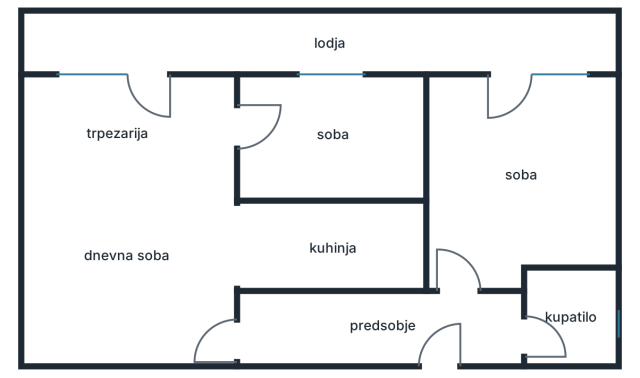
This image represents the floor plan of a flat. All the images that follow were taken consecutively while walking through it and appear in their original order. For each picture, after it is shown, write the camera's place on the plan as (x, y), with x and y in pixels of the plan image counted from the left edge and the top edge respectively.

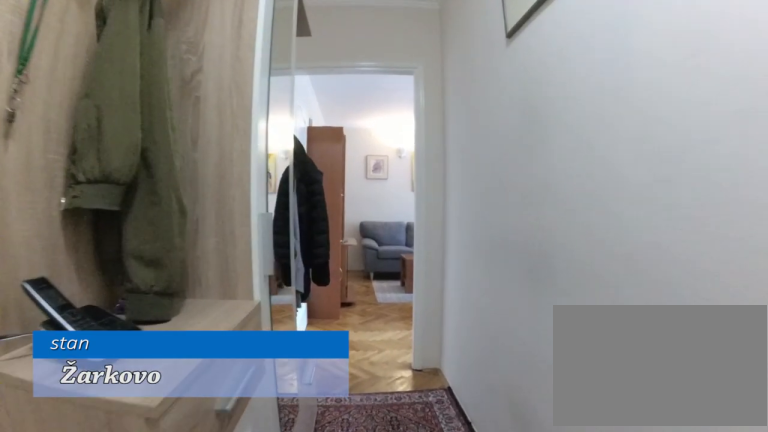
(386, 331)
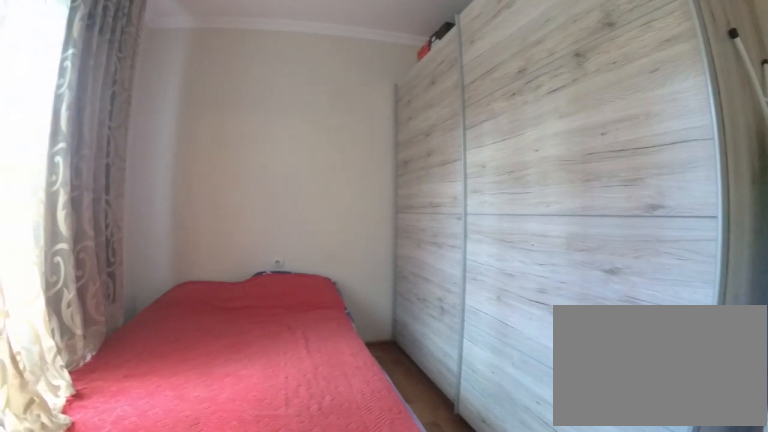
(222, 140)
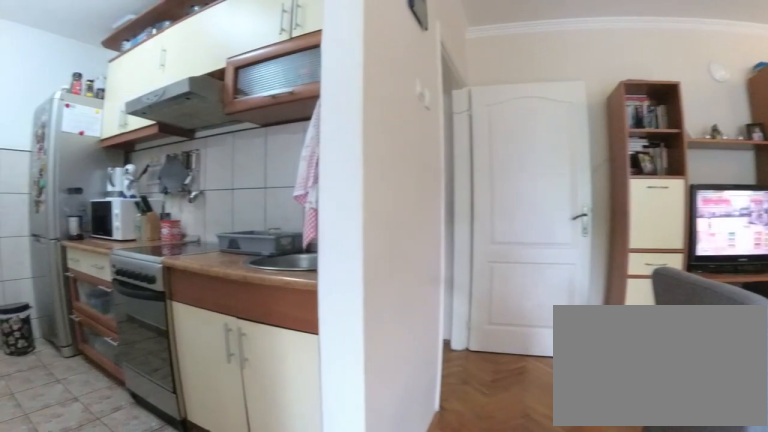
(205, 197)
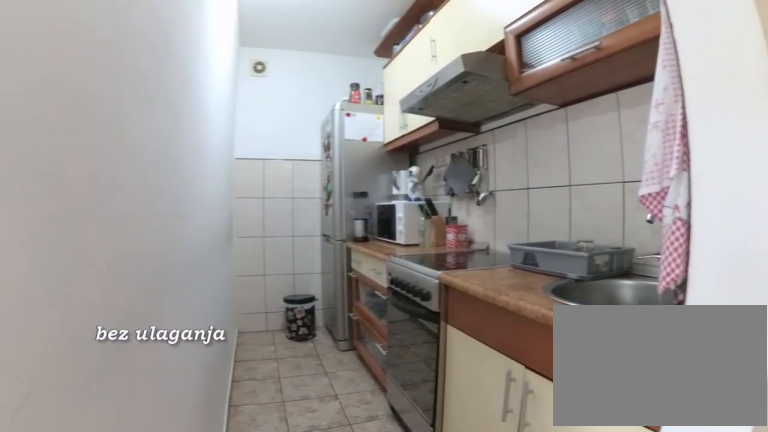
(206, 233)
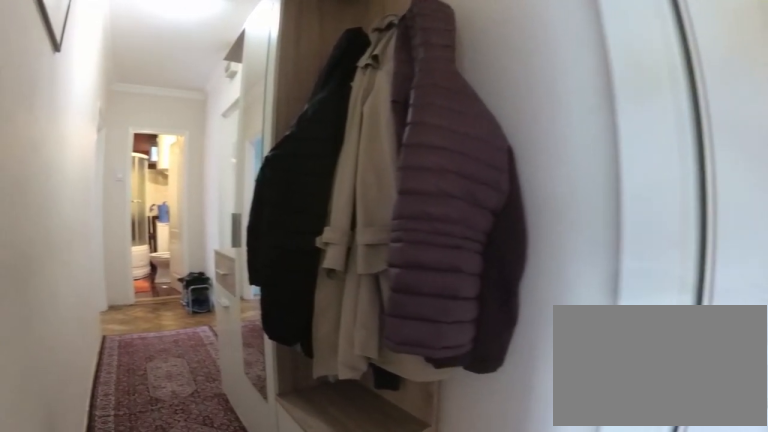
(200, 297)
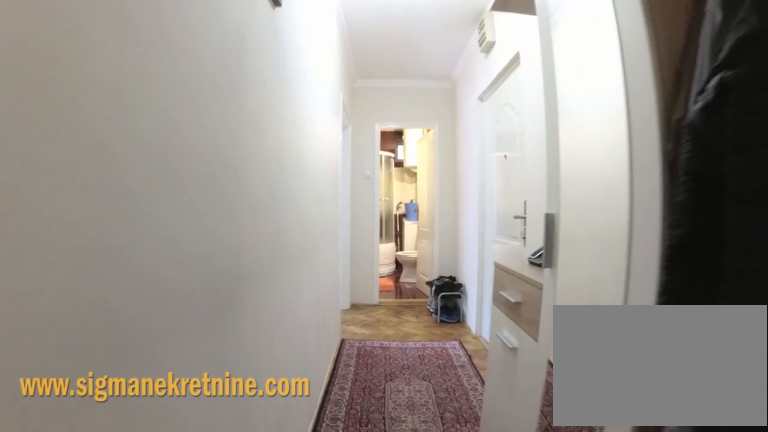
(239, 324)
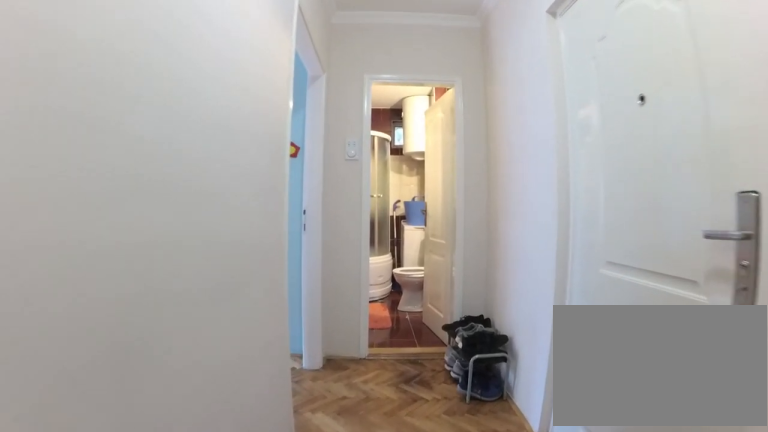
(368, 324)
